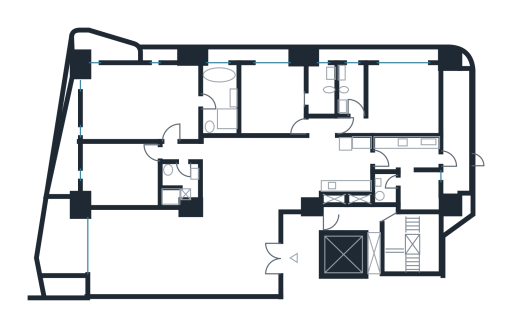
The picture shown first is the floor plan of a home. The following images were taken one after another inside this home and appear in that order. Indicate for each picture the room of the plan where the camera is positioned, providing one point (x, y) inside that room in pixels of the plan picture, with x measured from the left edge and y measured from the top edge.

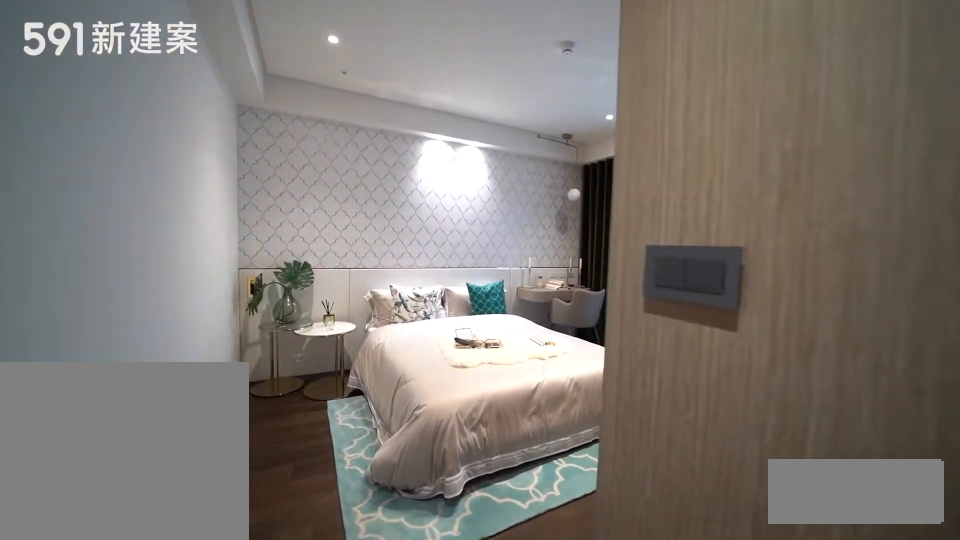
(271, 98)
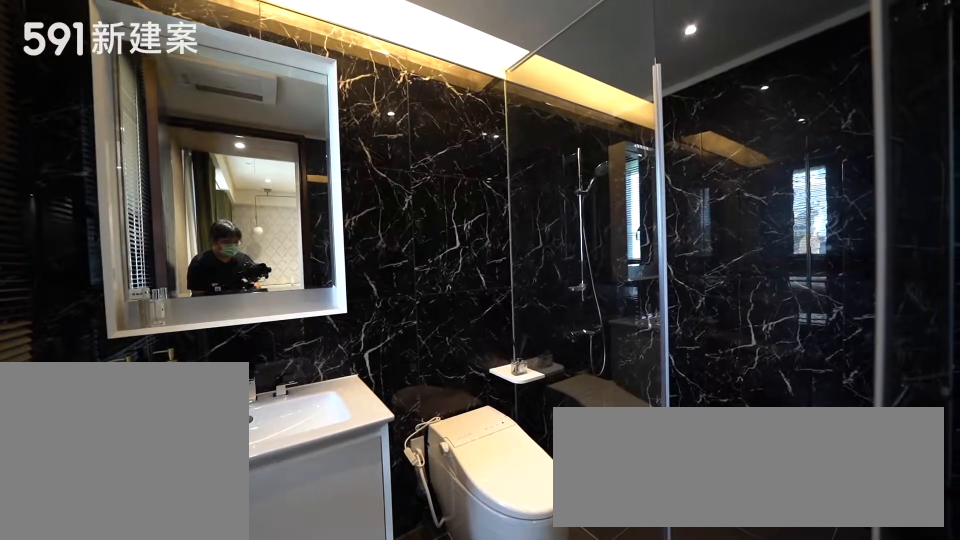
(322, 95)
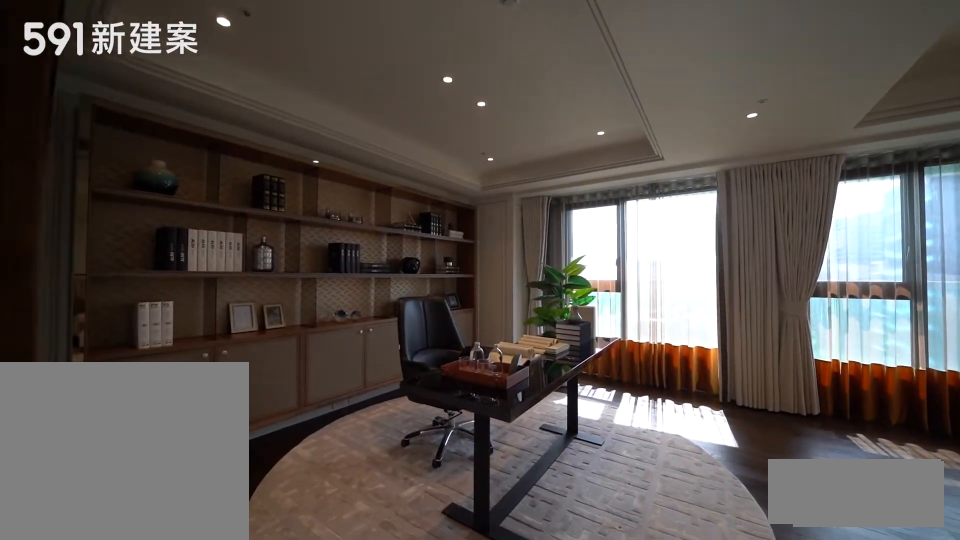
(122, 134)
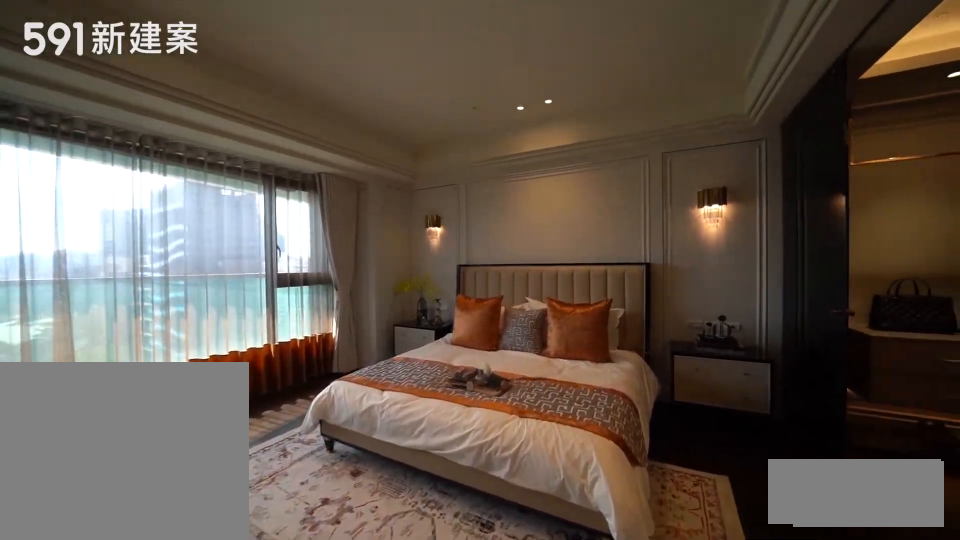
(122, 134)
